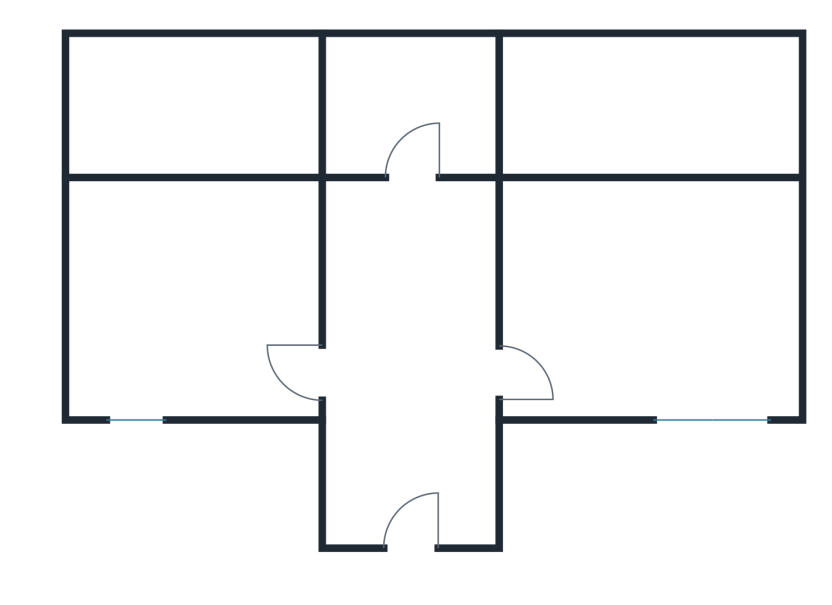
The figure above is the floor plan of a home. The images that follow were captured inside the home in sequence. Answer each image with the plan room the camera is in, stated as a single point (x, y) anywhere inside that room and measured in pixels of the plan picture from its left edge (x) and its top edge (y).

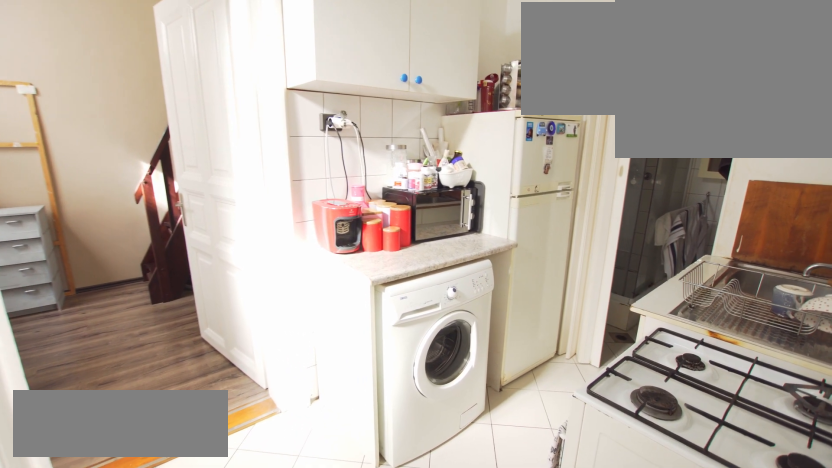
(409, 301)
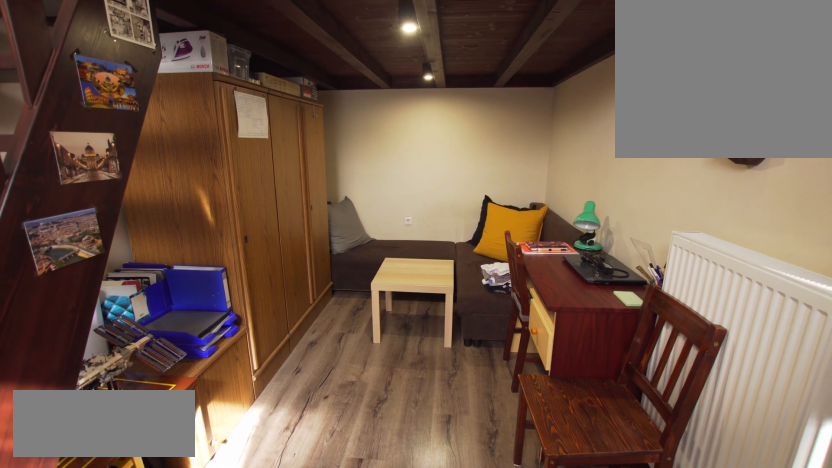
(188, 301)
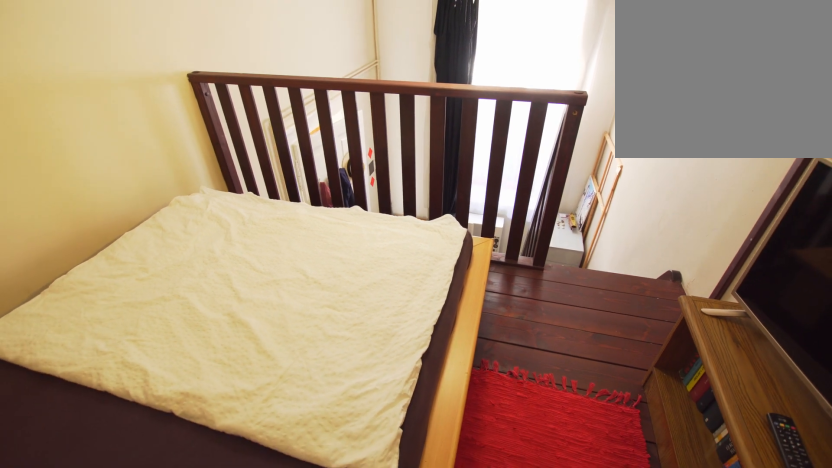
(189, 103)
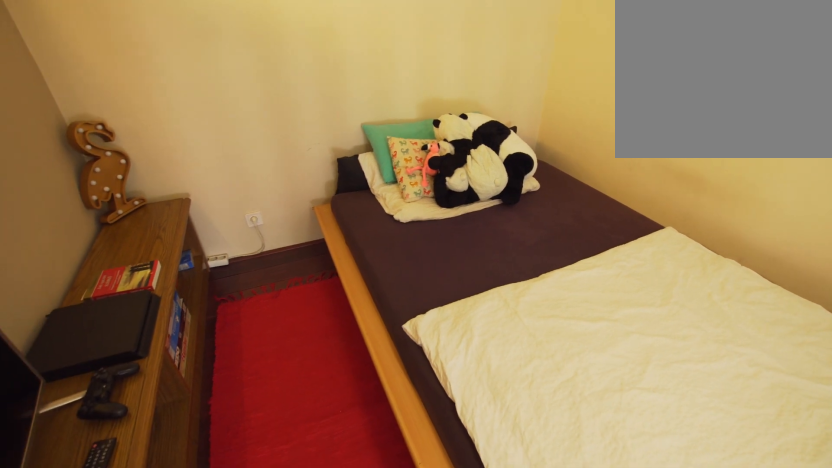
(189, 104)
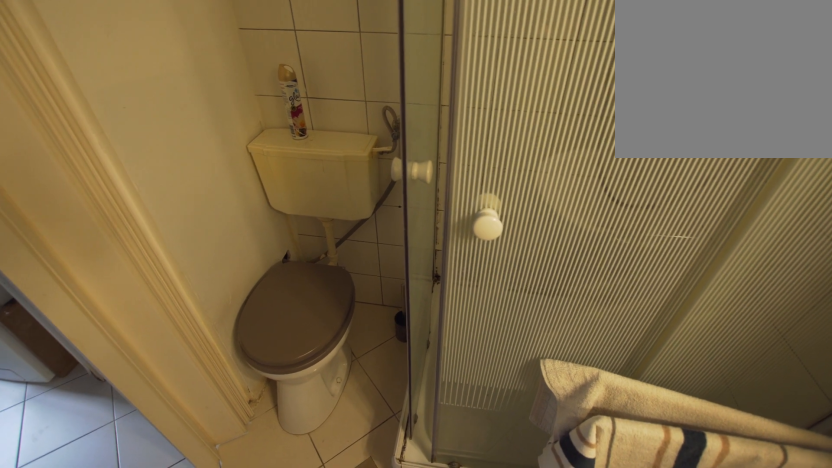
(404, 110)
